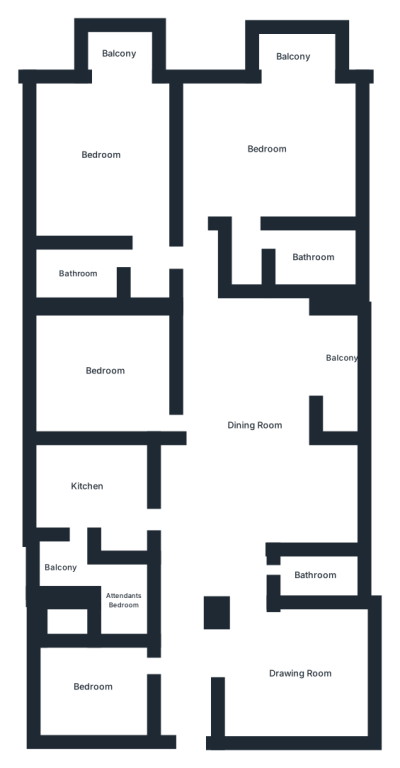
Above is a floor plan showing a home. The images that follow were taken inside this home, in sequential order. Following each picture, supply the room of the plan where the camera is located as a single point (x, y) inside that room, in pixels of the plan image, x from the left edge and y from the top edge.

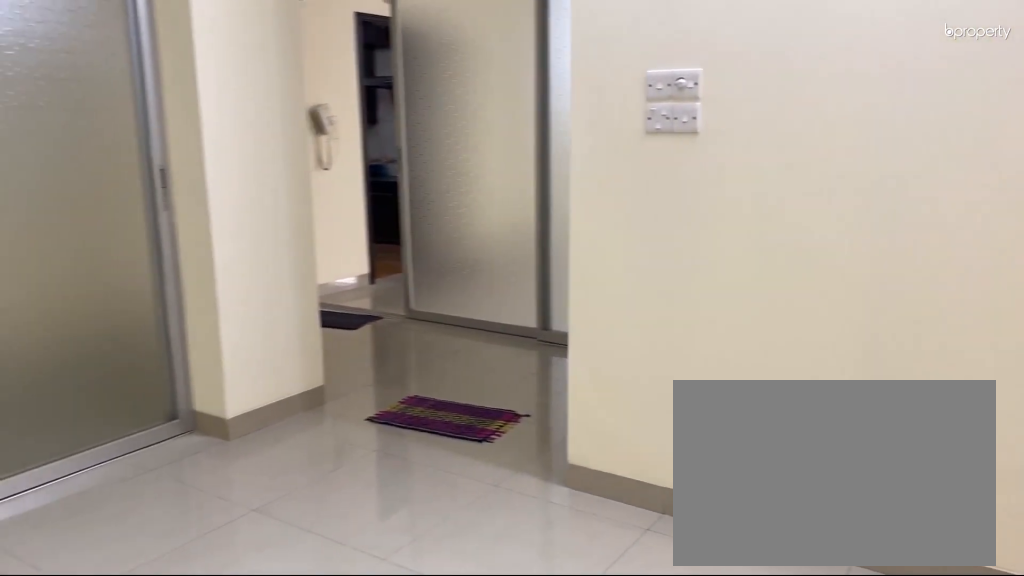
(297, 671)
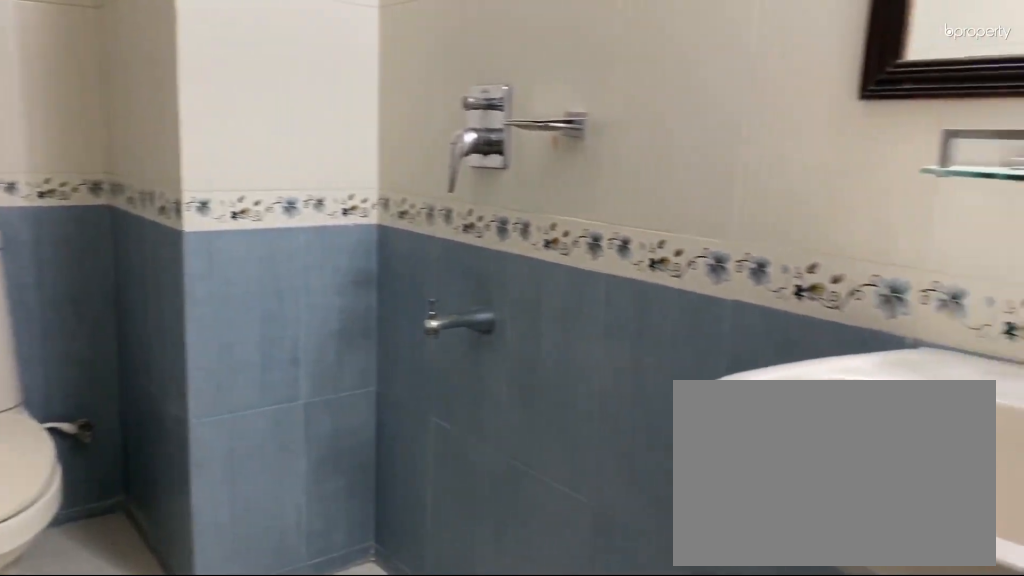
(314, 574)
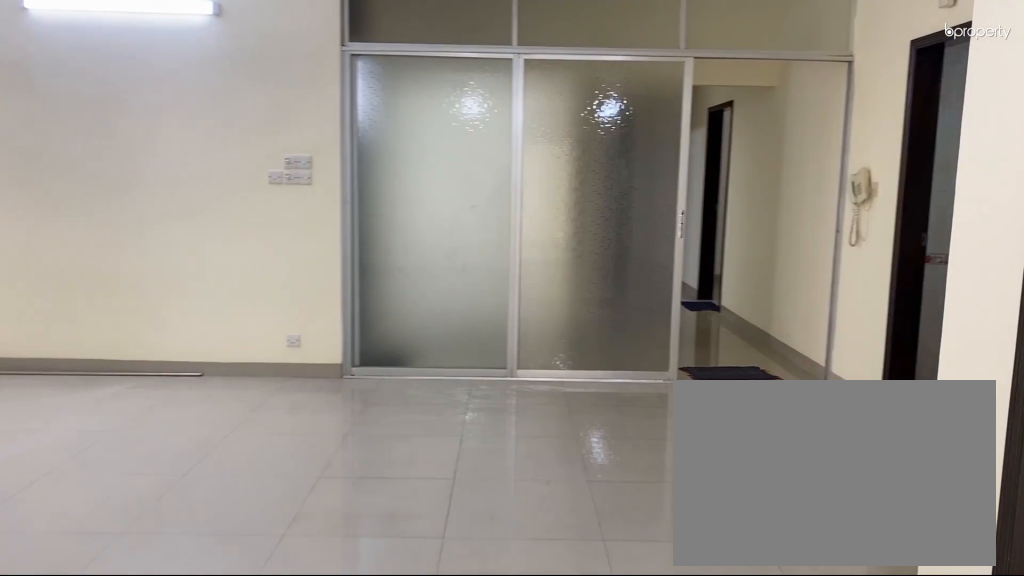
(253, 426)
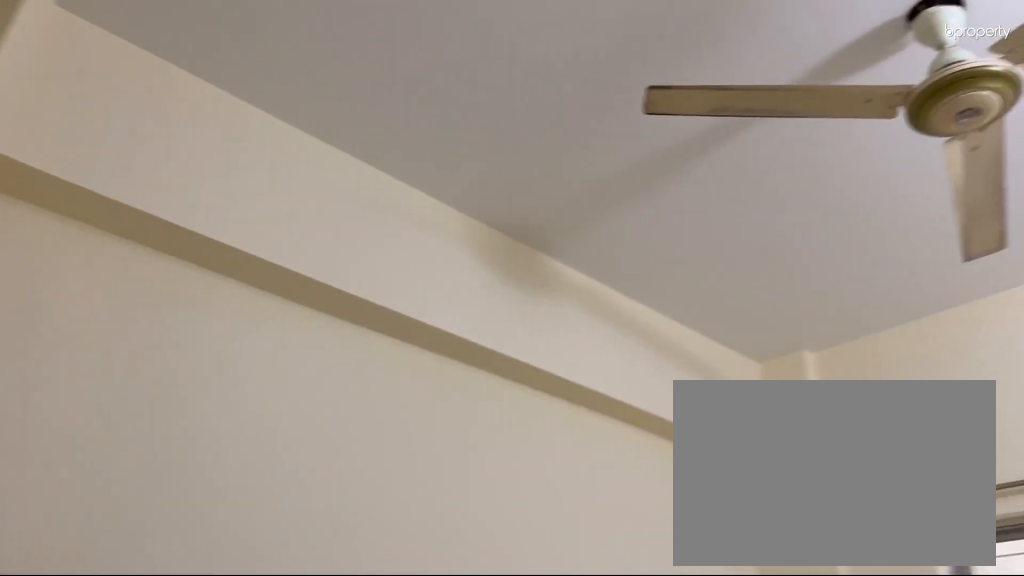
(92, 685)
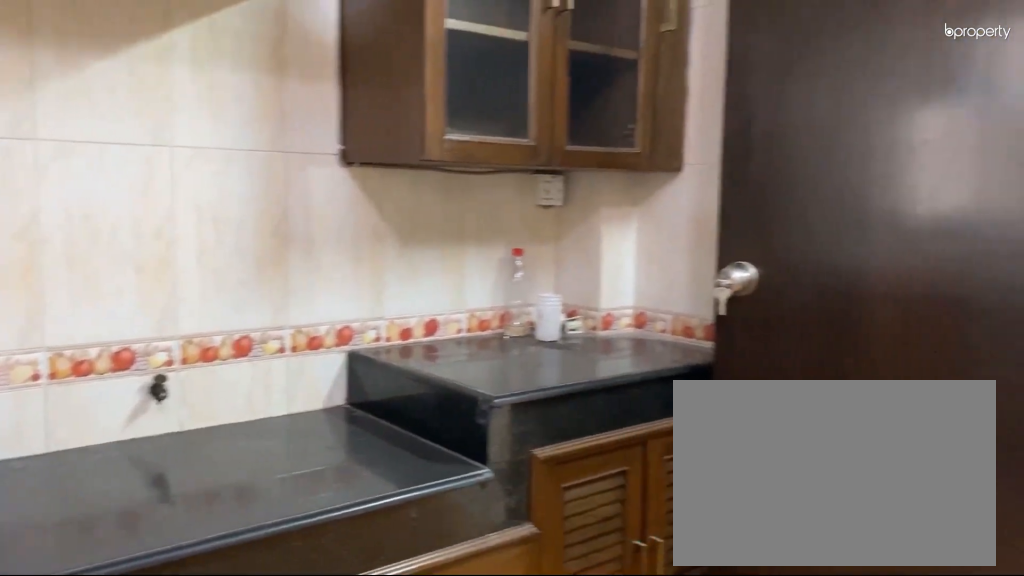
(89, 485)
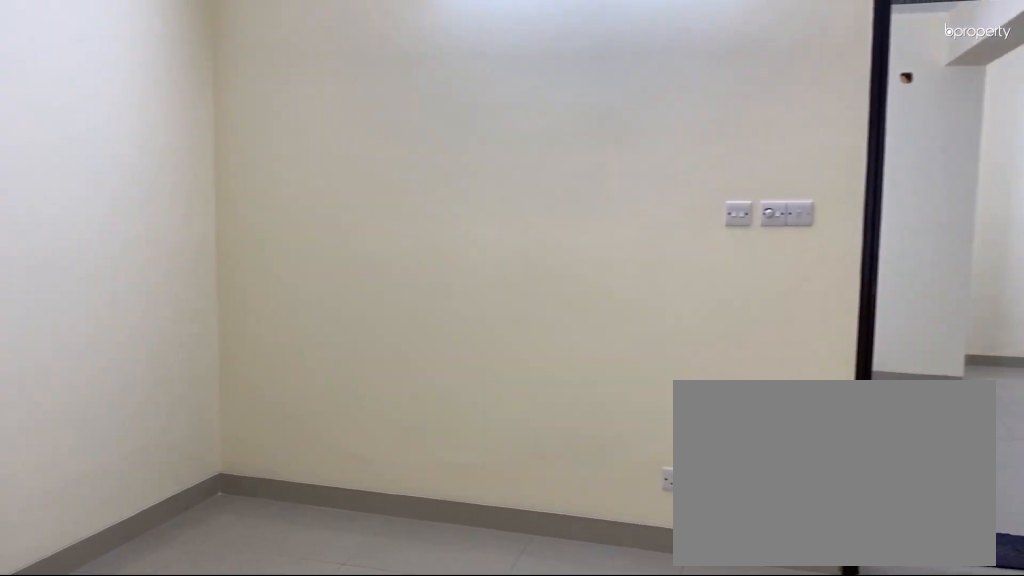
(105, 371)
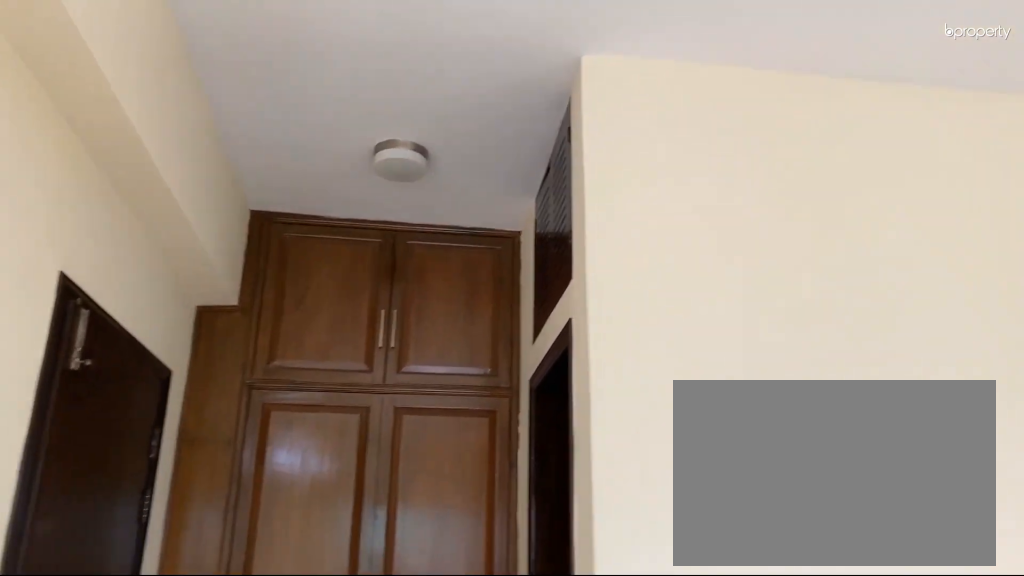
(100, 160)
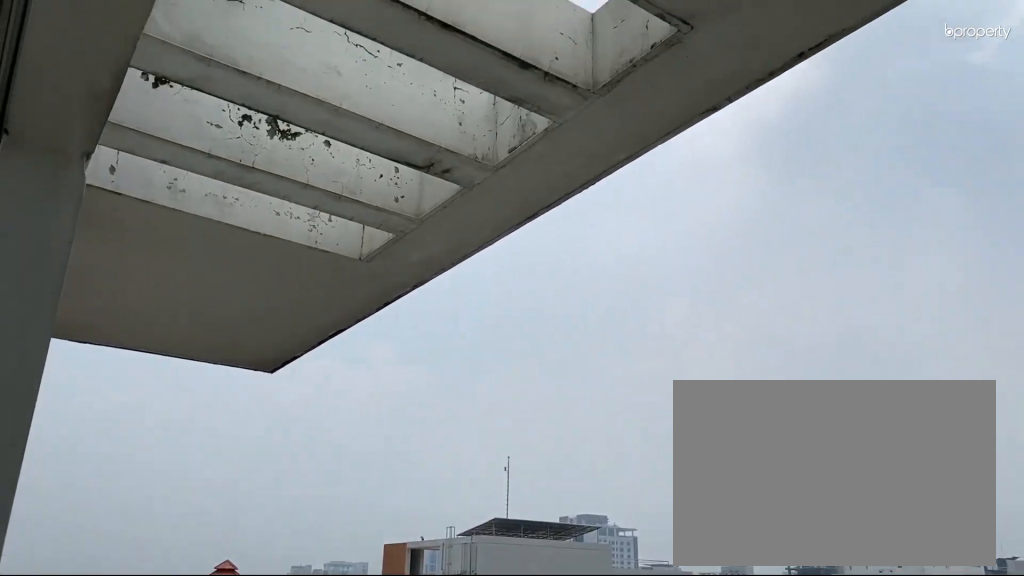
(120, 54)
